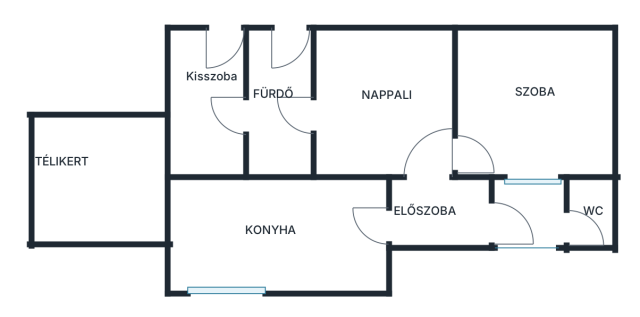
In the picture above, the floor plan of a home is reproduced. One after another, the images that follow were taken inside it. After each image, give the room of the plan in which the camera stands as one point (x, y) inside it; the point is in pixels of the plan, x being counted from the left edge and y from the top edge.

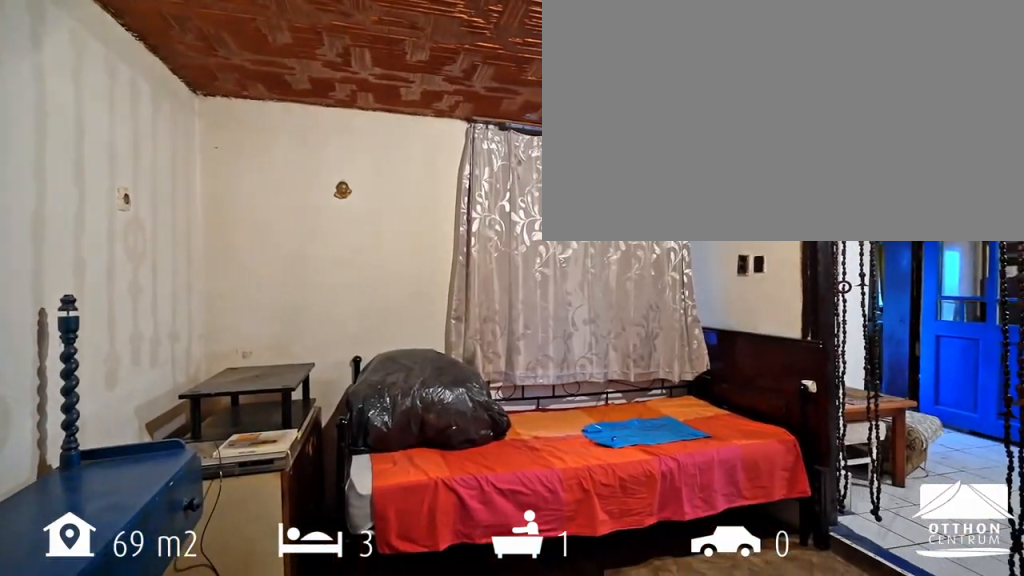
(538, 105)
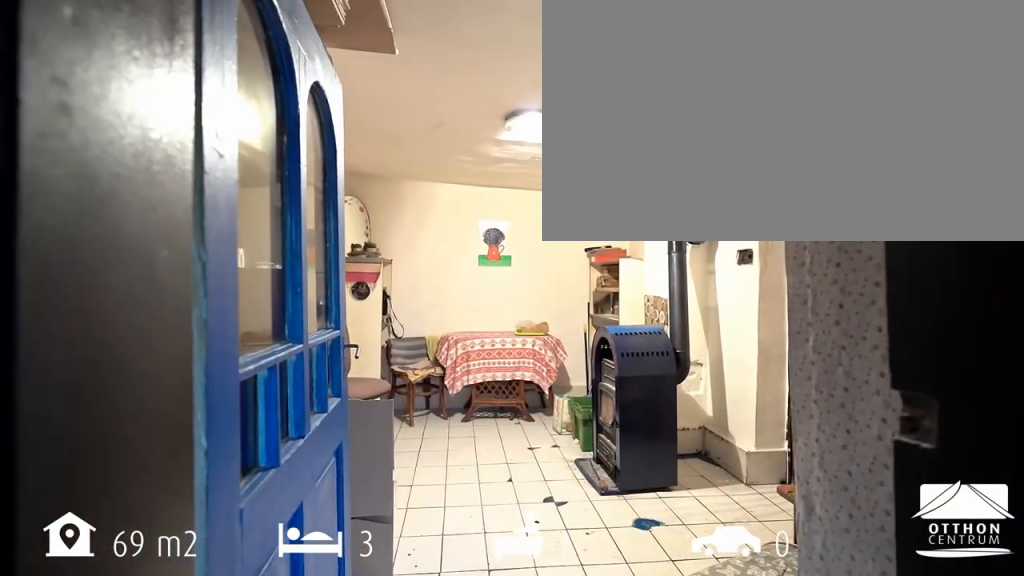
(431, 181)
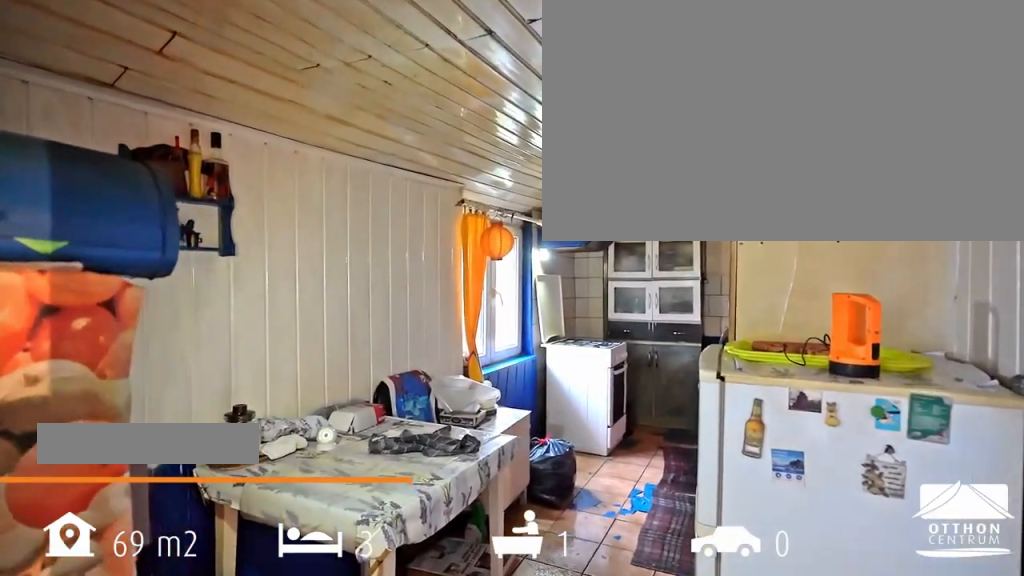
(280, 239)
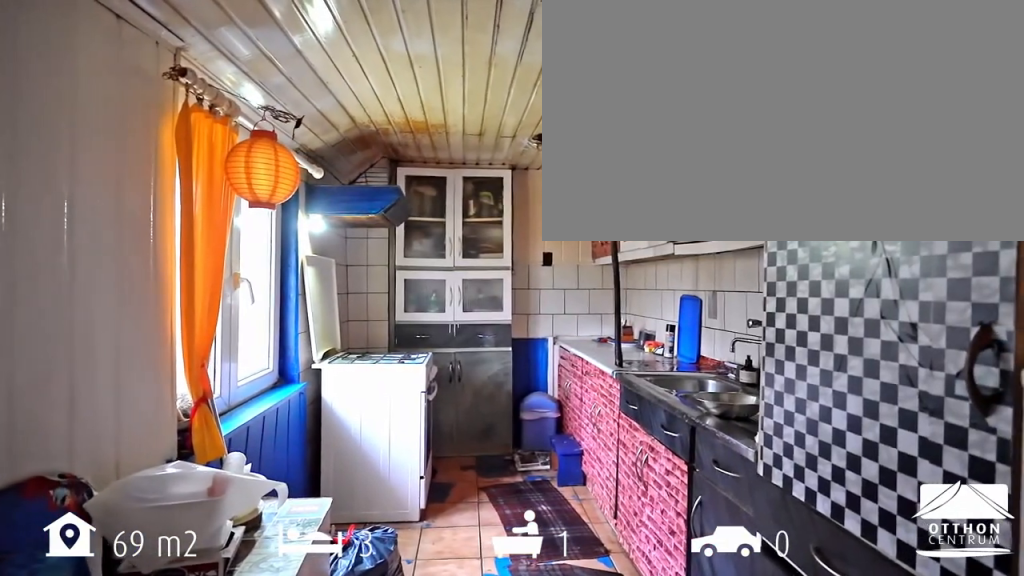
(281, 239)
